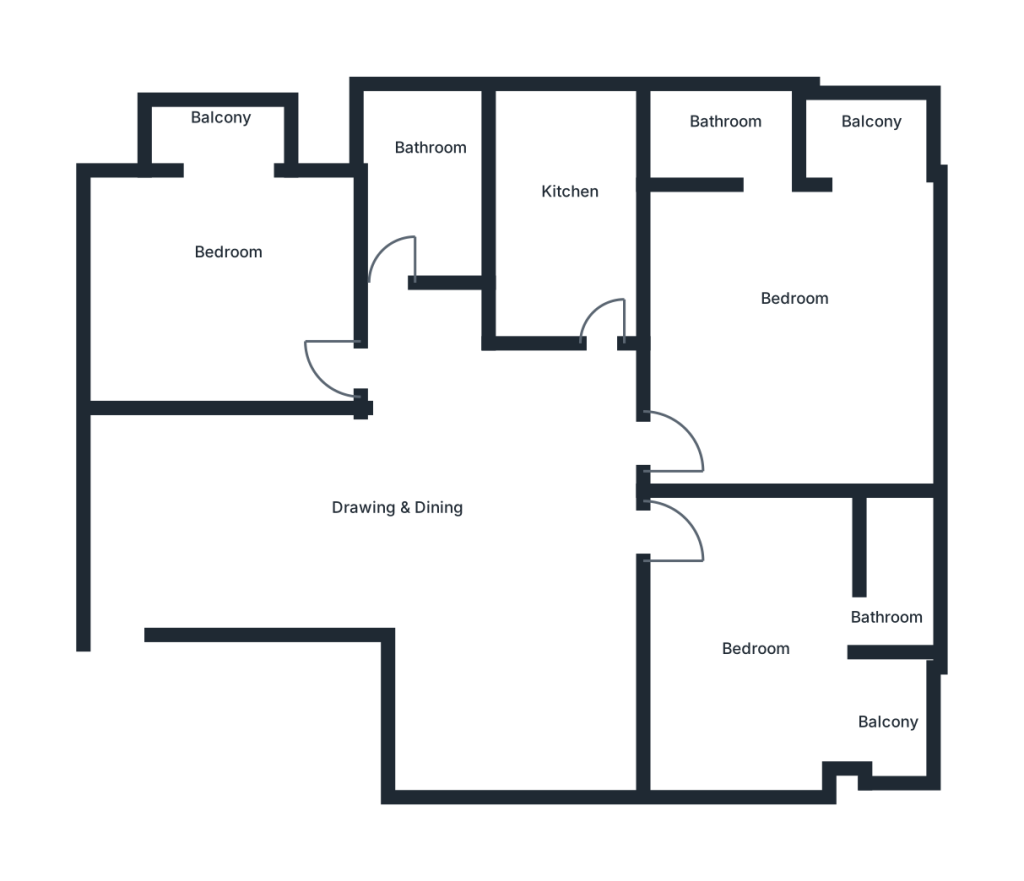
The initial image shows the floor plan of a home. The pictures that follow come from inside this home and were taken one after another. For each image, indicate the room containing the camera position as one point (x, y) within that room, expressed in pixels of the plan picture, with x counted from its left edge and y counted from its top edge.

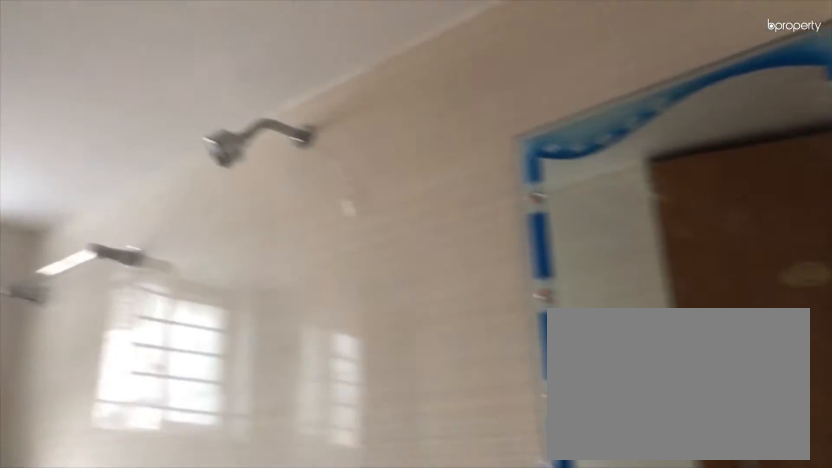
(419, 186)
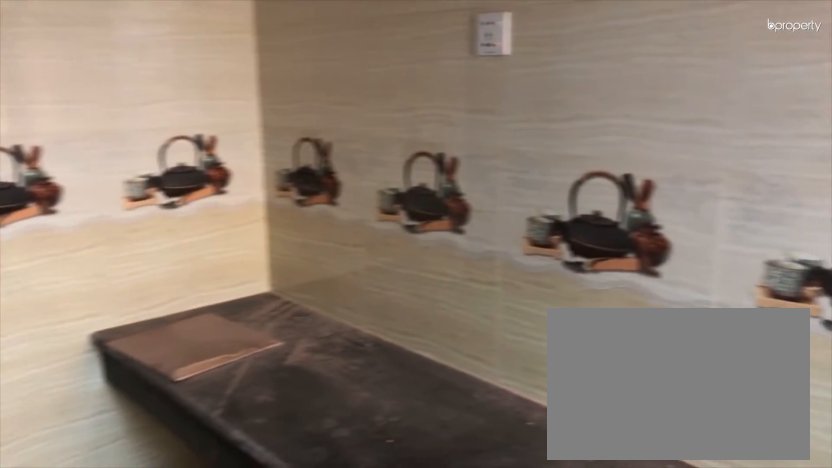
(573, 212)
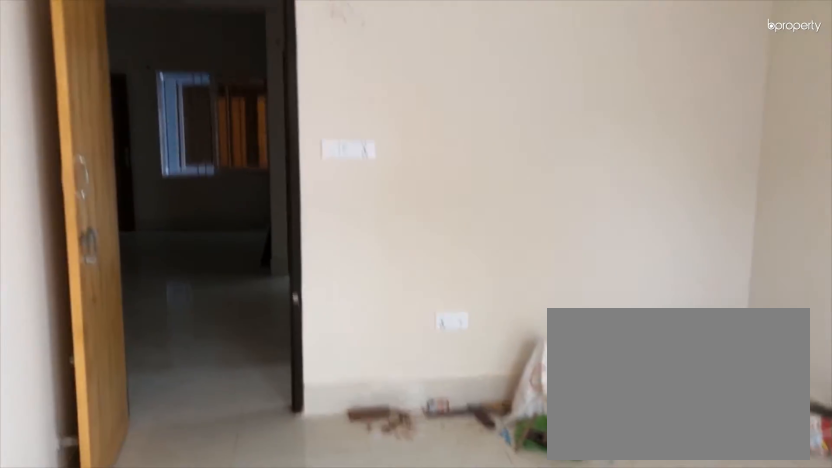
(783, 297)
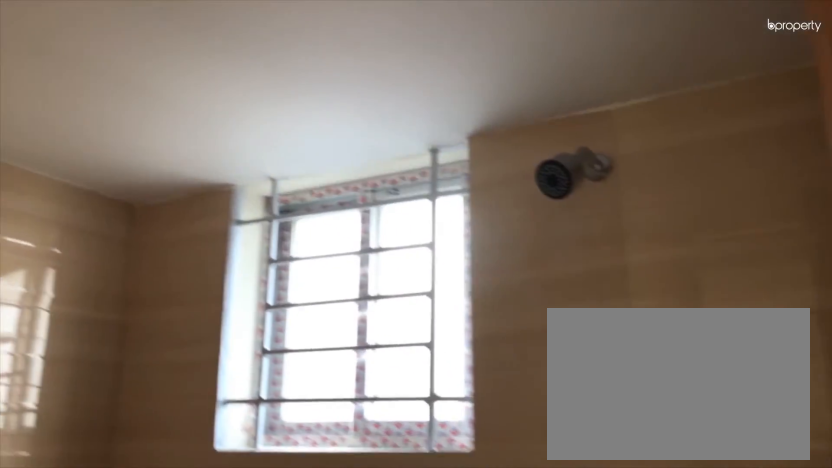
(710, 129)
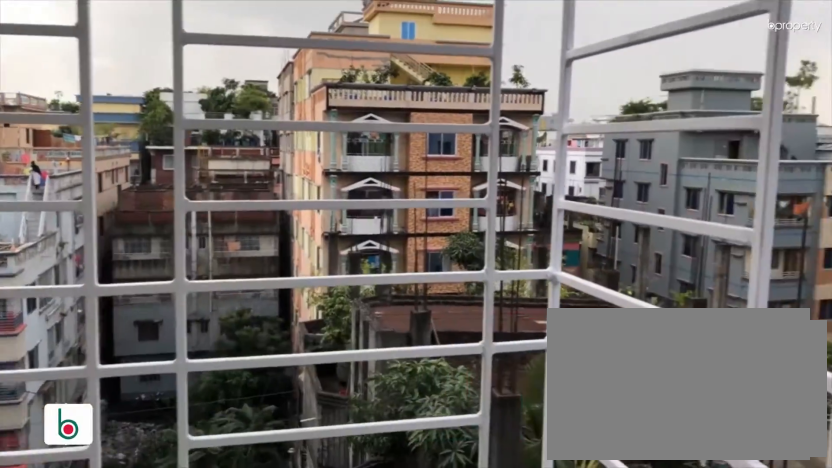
(870, 134)
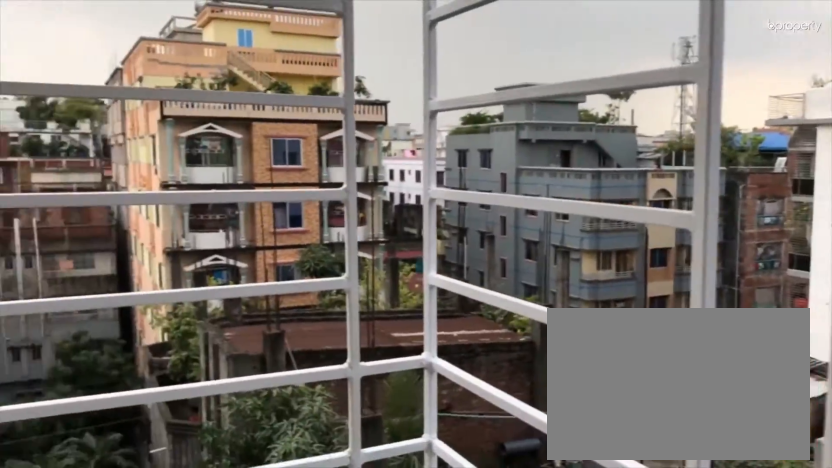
(870, 134)
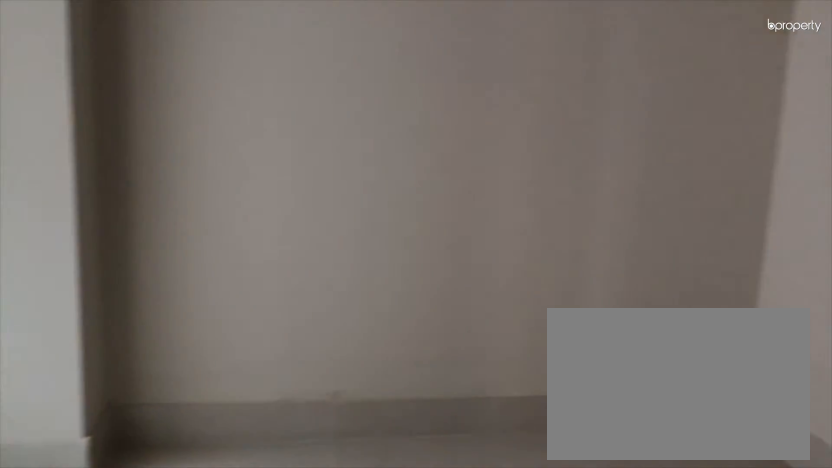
(776, 637)
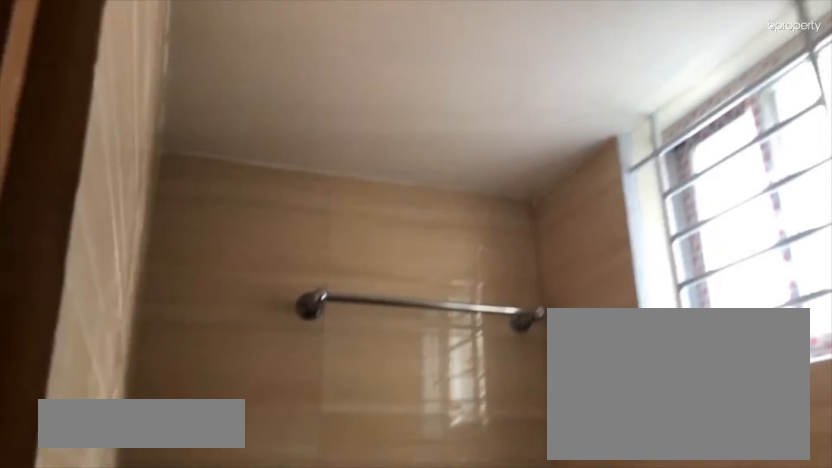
(899, 573)
